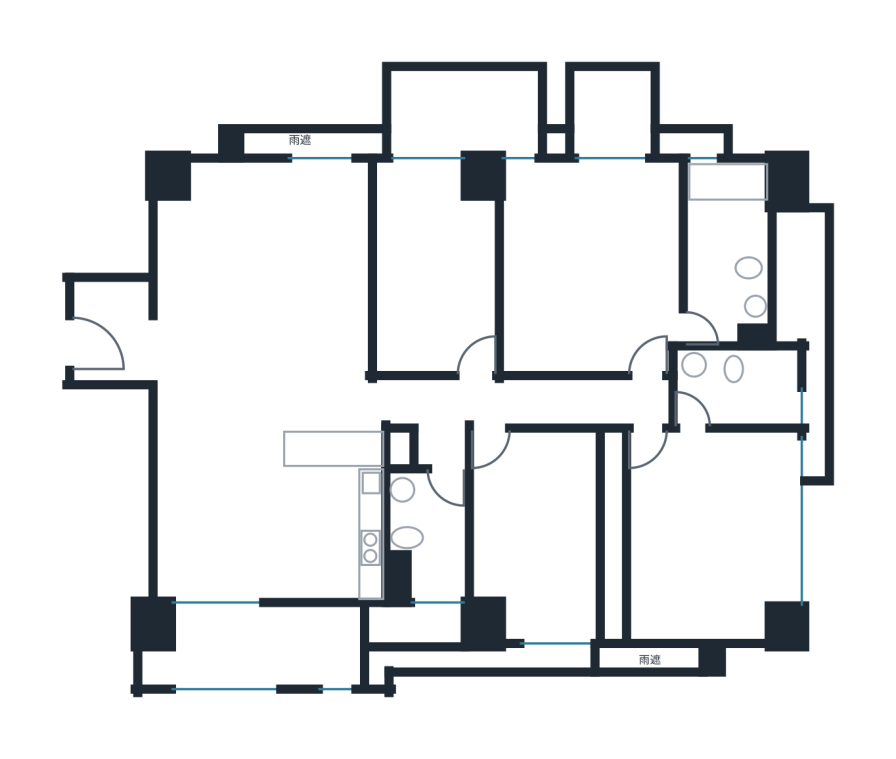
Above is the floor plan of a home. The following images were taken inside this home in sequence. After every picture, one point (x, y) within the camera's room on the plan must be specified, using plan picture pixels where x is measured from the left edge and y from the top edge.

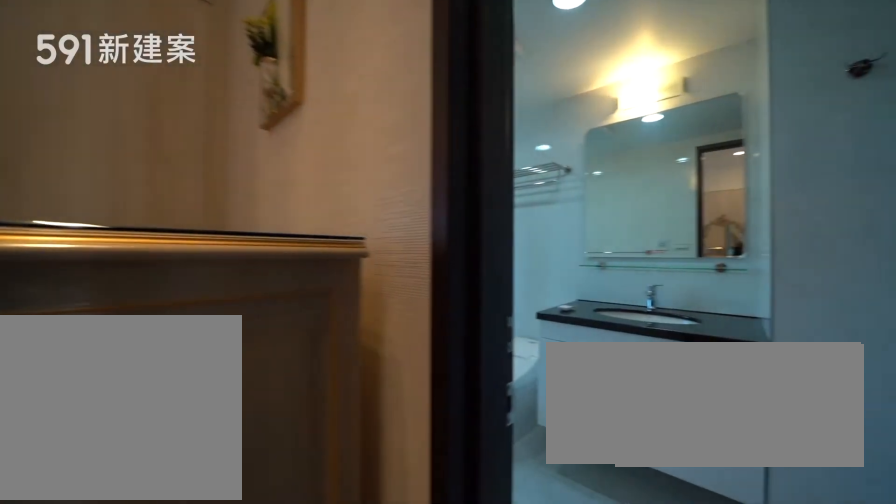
(727, 245)
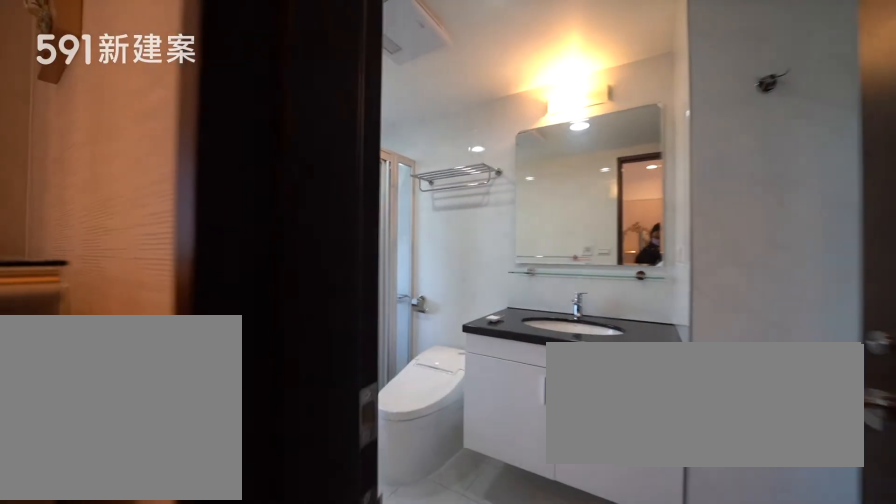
(727, 245)
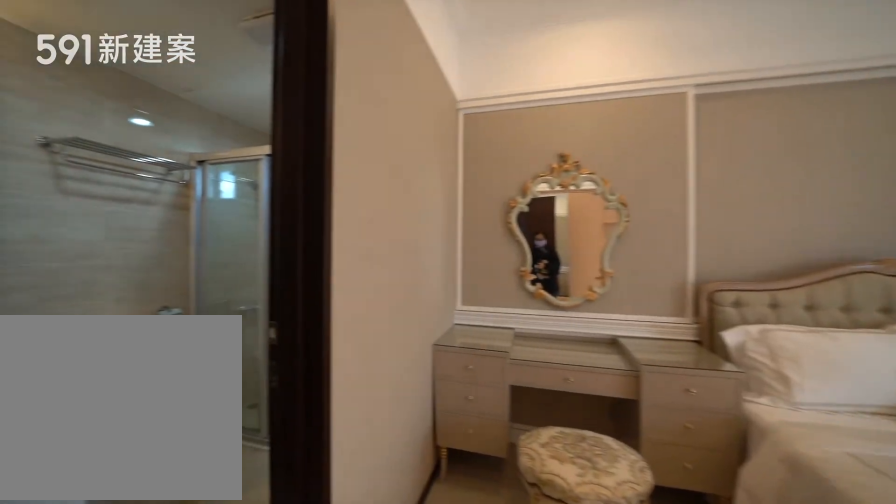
(702, 539)
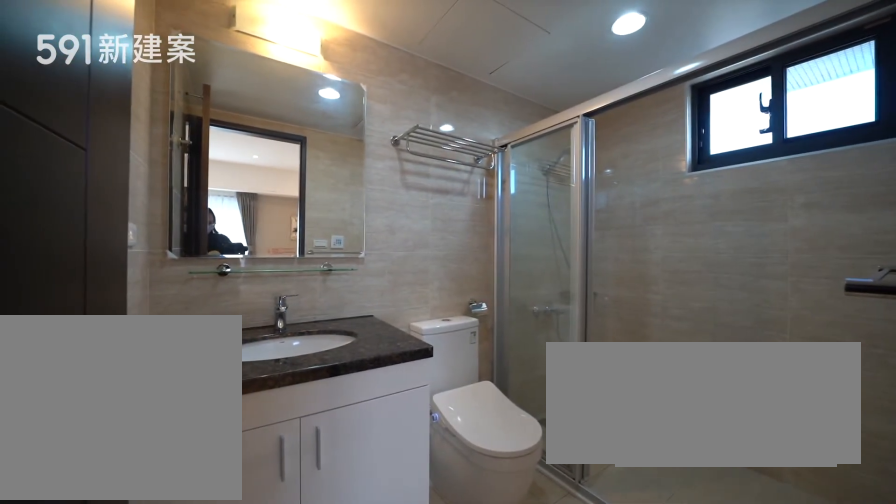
(744, 386)
